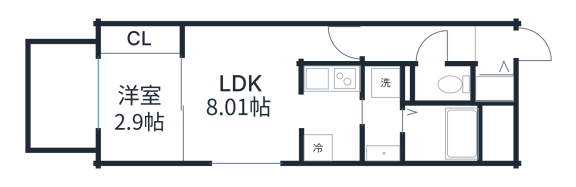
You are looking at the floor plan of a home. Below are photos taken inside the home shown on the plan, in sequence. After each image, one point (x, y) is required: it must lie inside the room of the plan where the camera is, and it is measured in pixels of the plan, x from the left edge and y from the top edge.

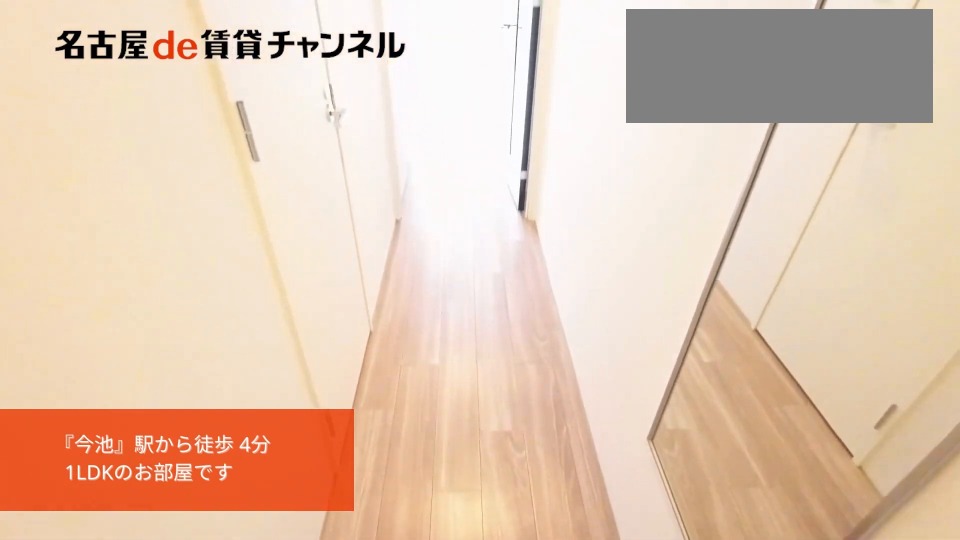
(494, 49)
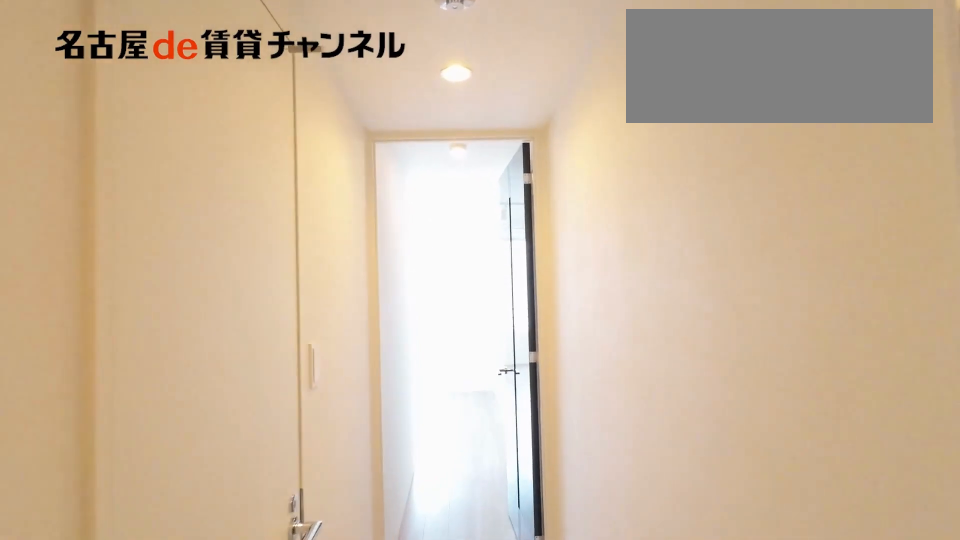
(494, 49)
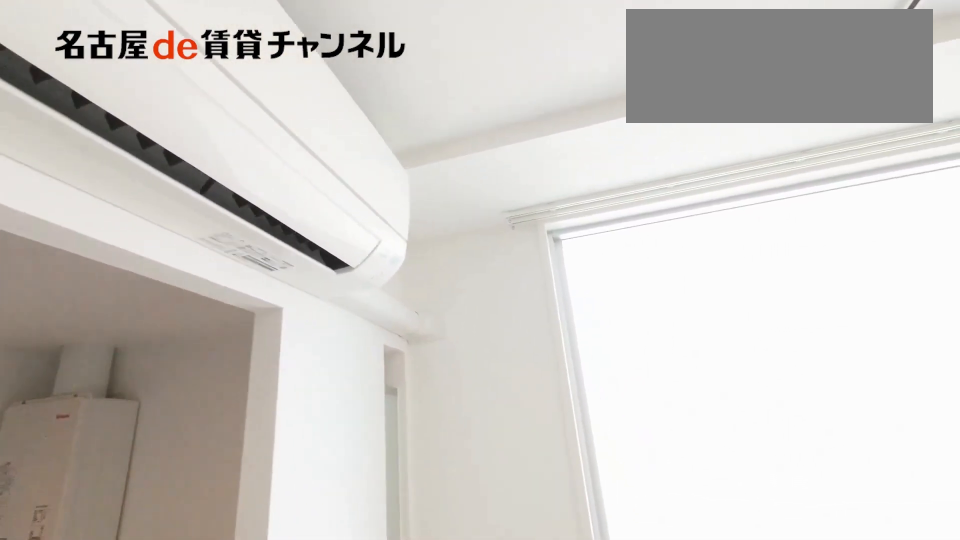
(250, 86)
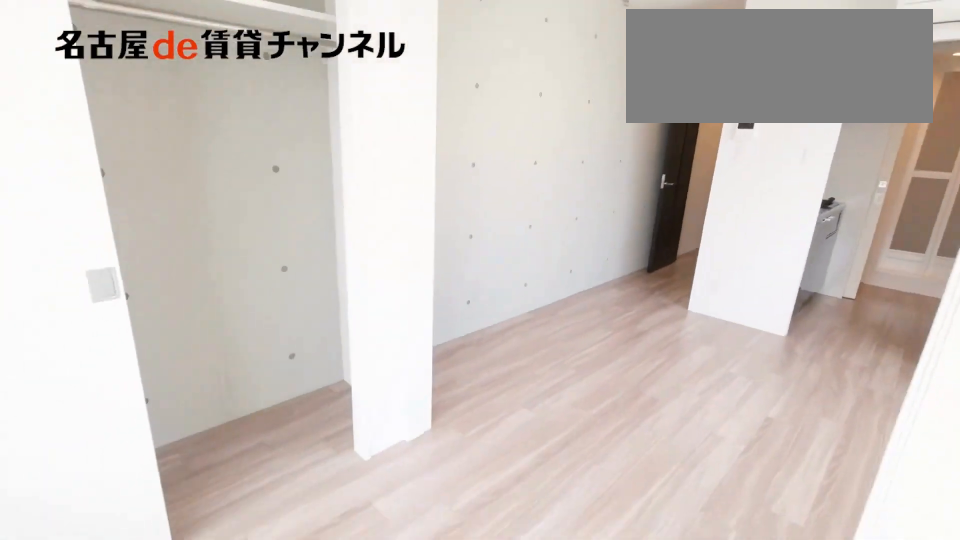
(139, 108)
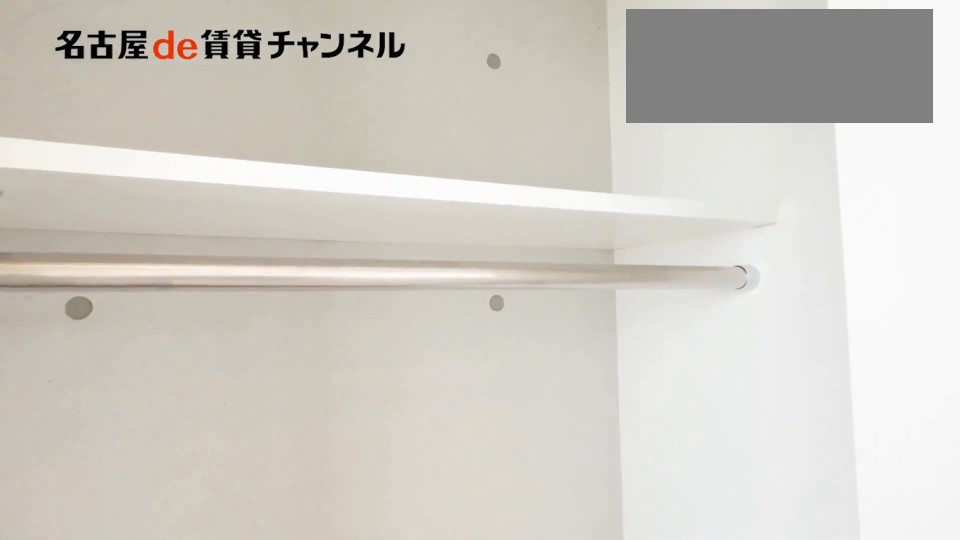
(139, 40)
